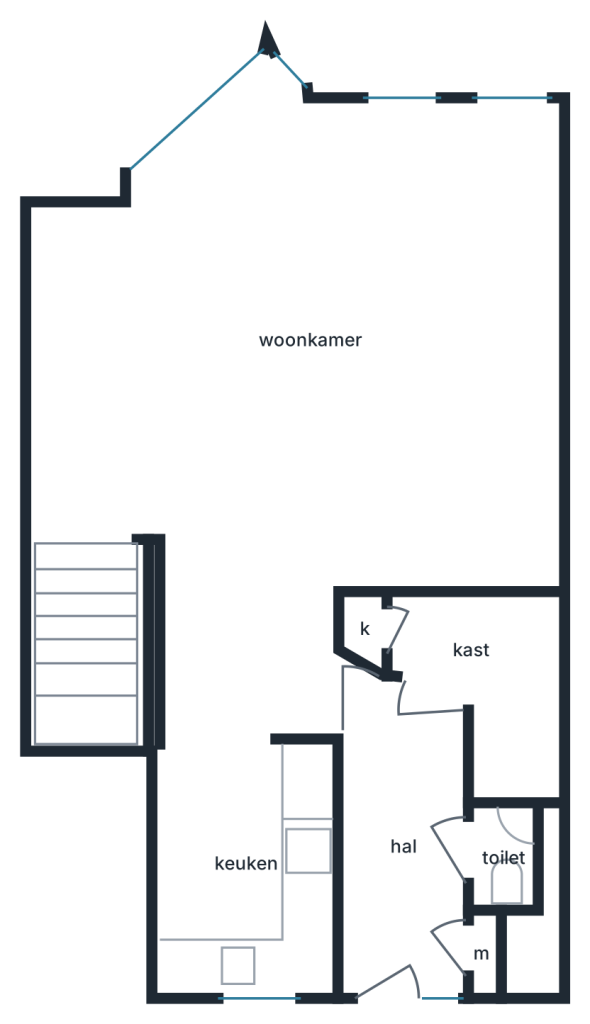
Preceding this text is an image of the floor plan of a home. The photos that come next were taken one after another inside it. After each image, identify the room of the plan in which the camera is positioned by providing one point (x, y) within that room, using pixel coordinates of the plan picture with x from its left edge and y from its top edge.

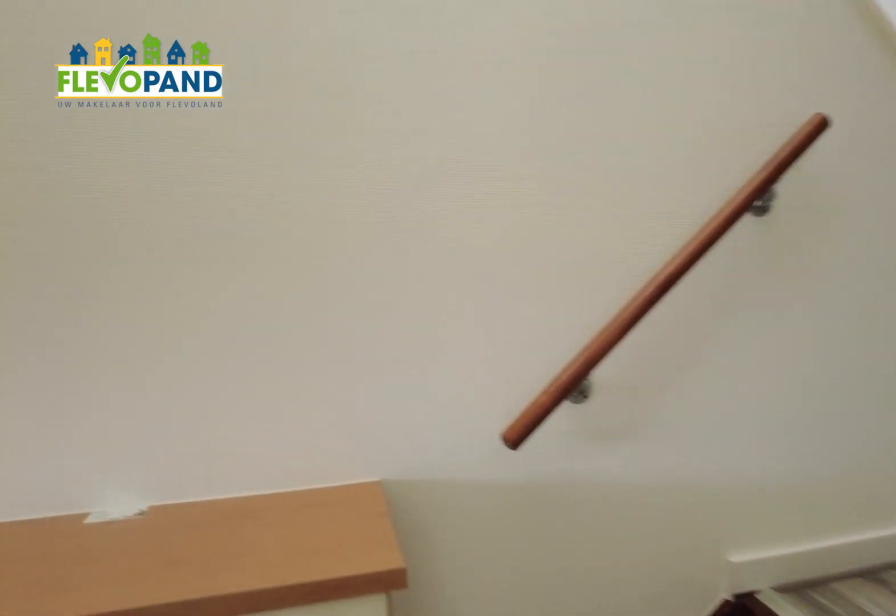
(309, 494)
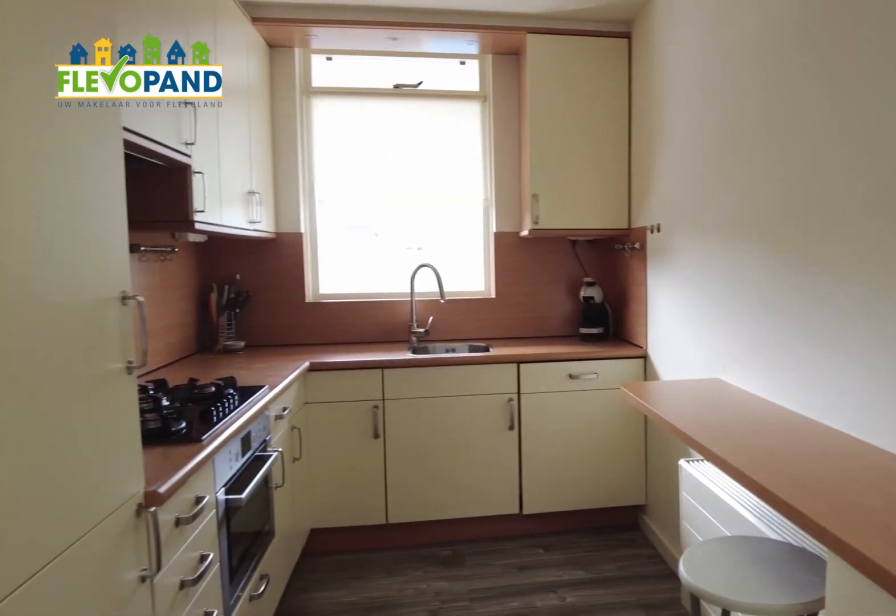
(247, 866)
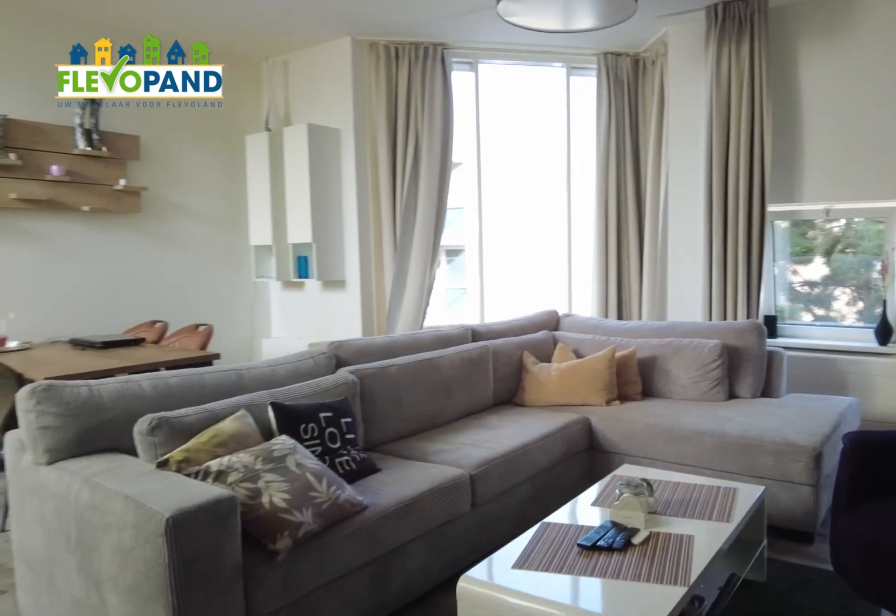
(309, 493)
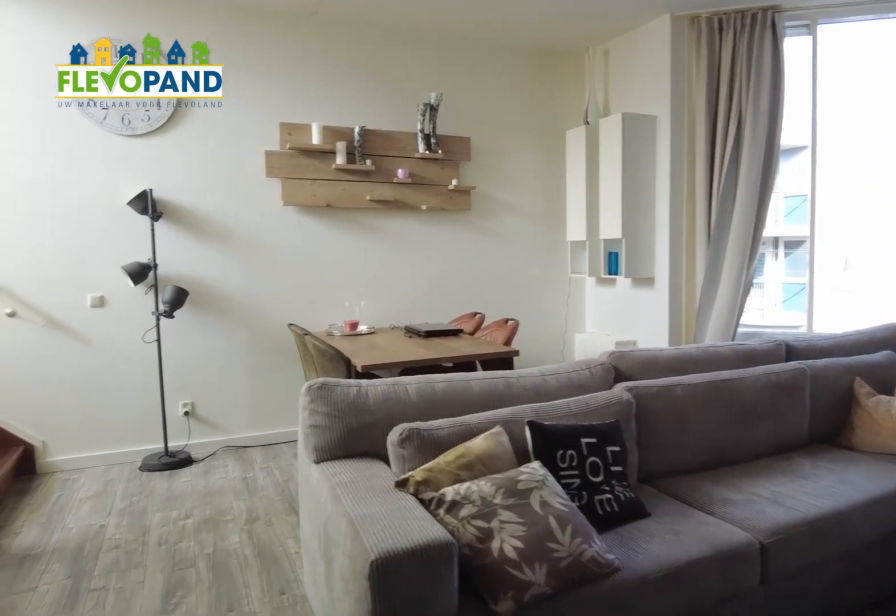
(309, 493)
